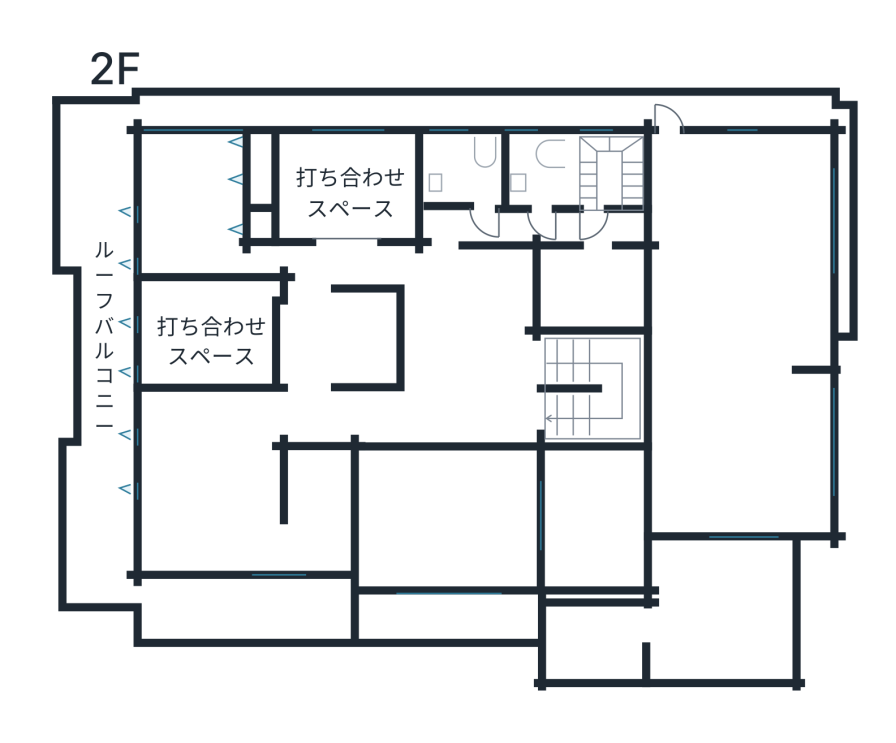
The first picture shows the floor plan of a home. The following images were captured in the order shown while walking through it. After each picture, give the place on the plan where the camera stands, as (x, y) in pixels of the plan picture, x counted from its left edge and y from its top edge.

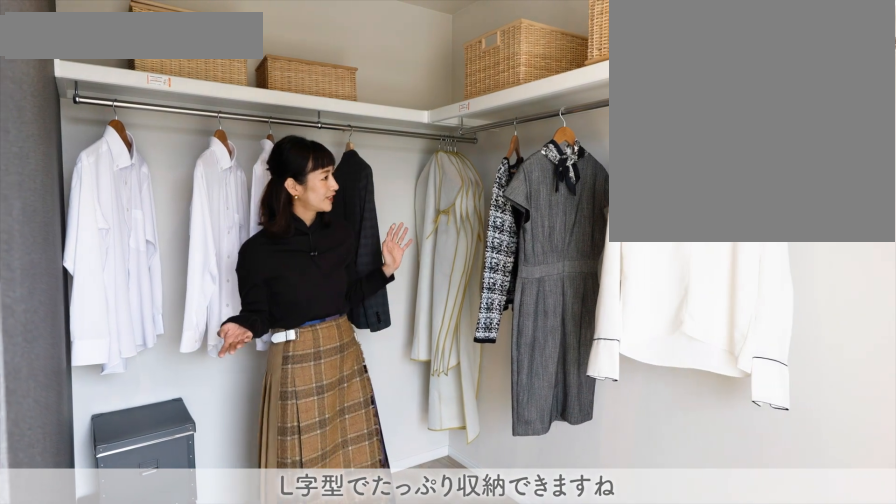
(319, 485)
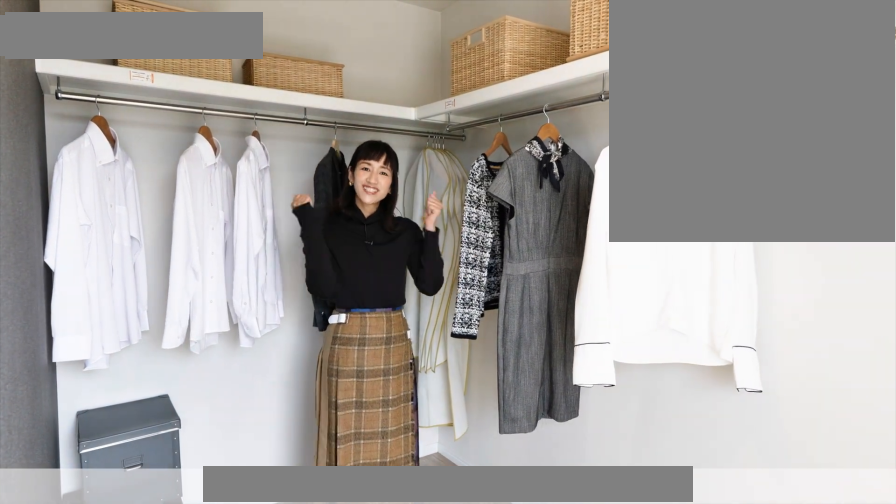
(323, 482)
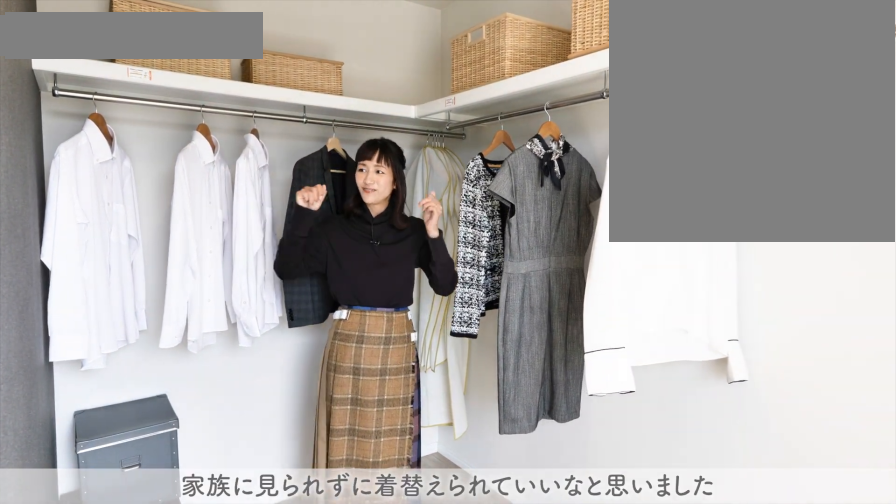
(323, 482)
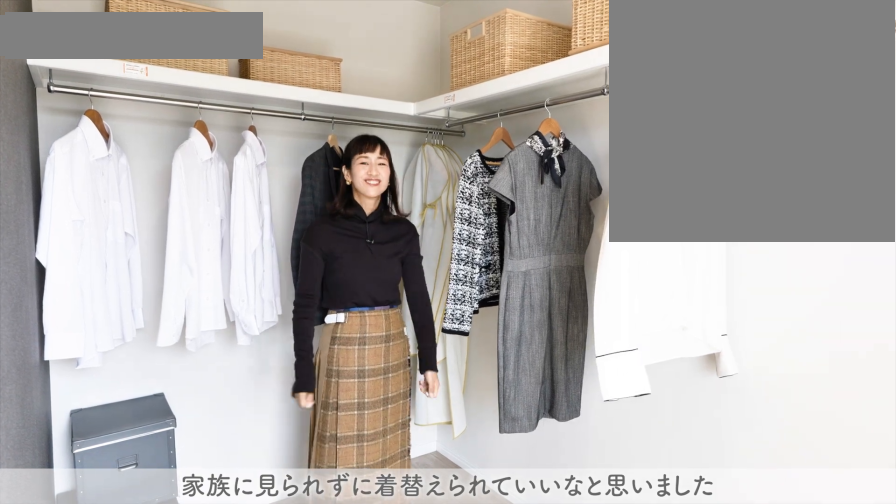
(323, 482)
